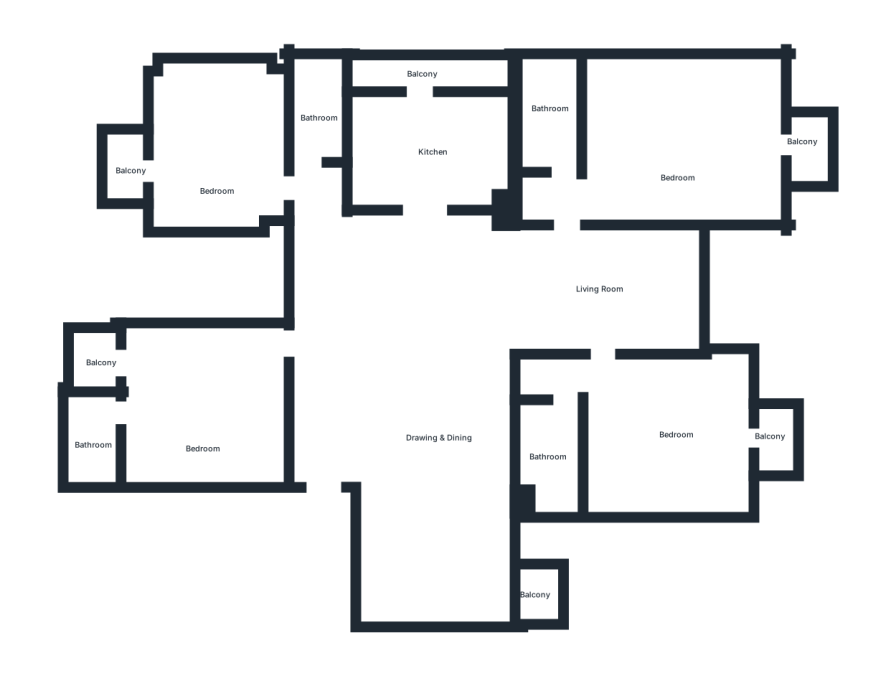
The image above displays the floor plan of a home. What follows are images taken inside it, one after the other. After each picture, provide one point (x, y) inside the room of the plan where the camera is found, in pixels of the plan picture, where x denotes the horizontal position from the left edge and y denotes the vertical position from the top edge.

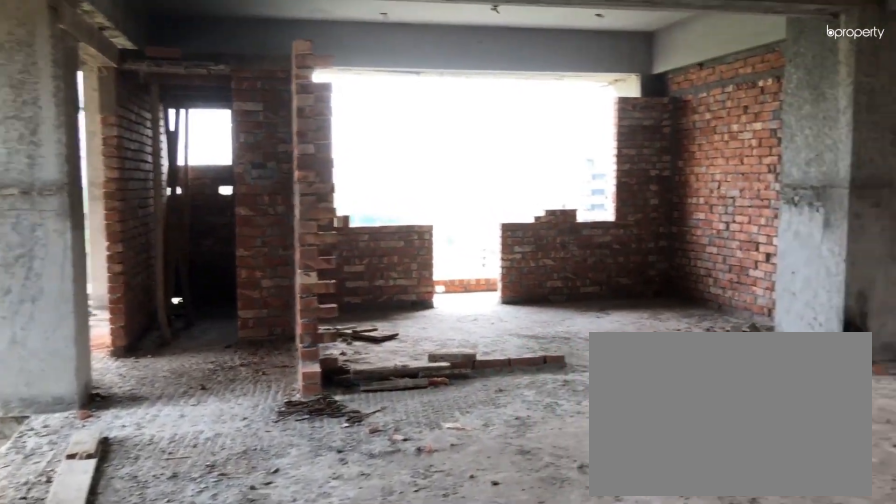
(421, 433)
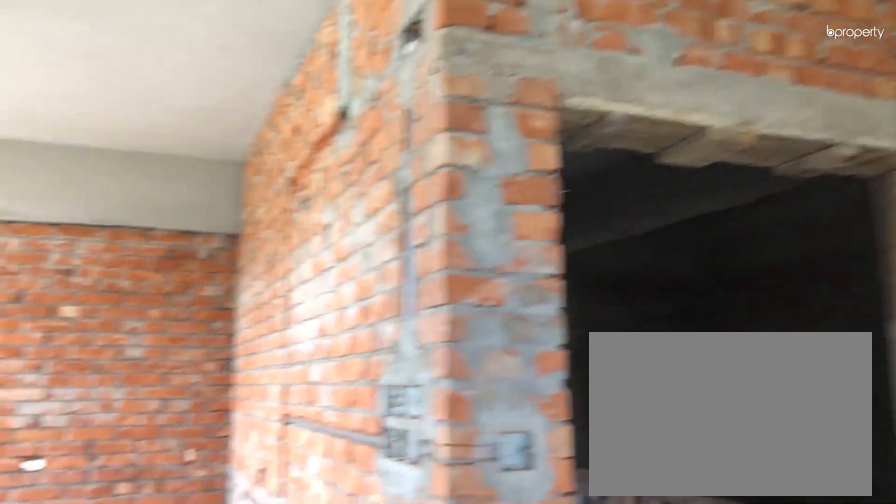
(417, 419)
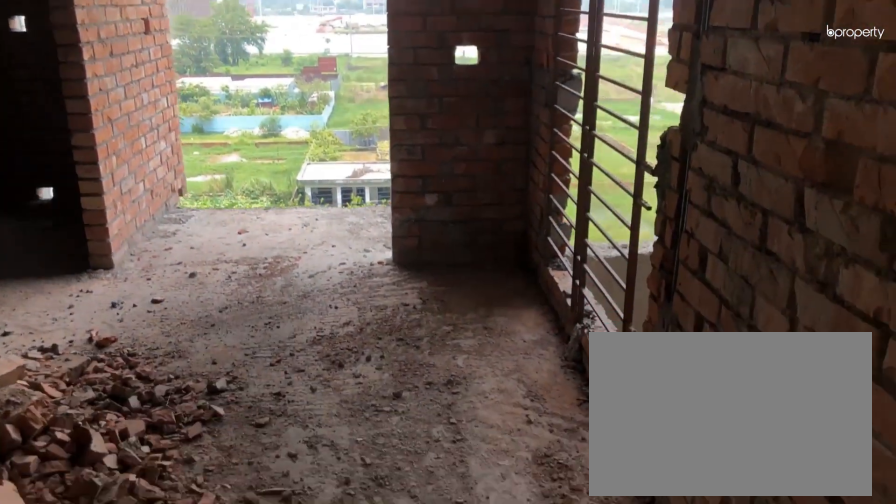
(189, 415)
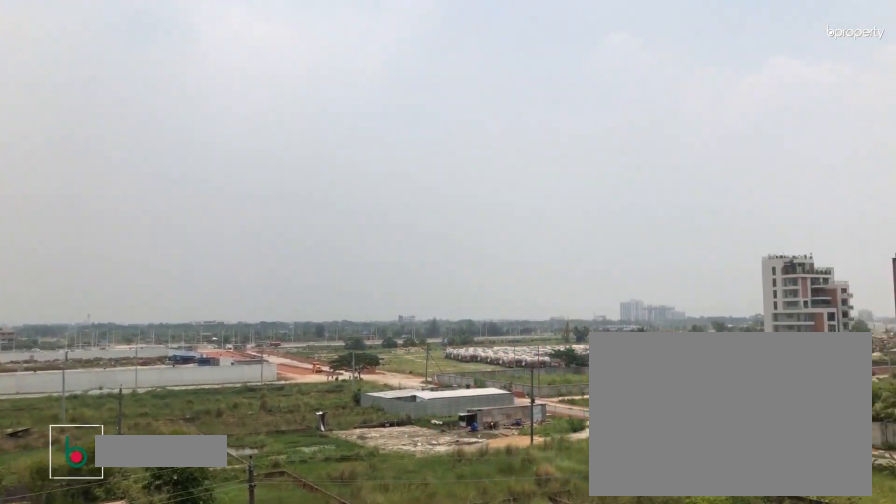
(91, 359)
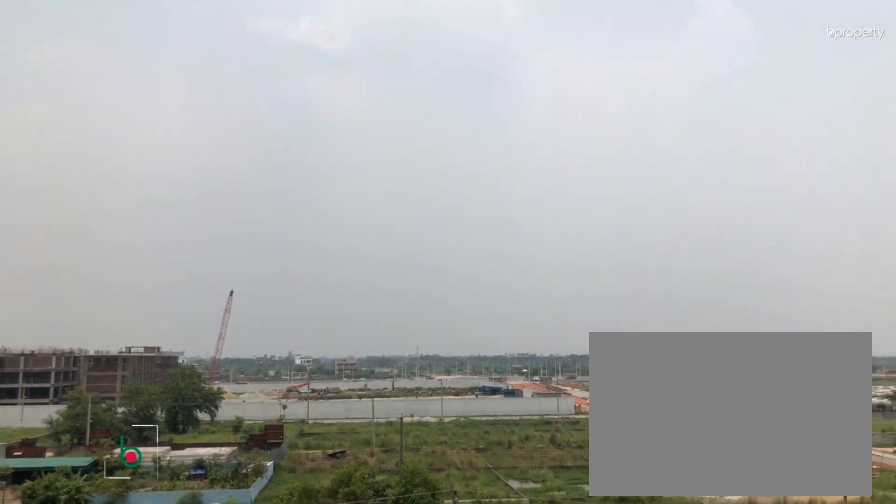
(128, 169)
